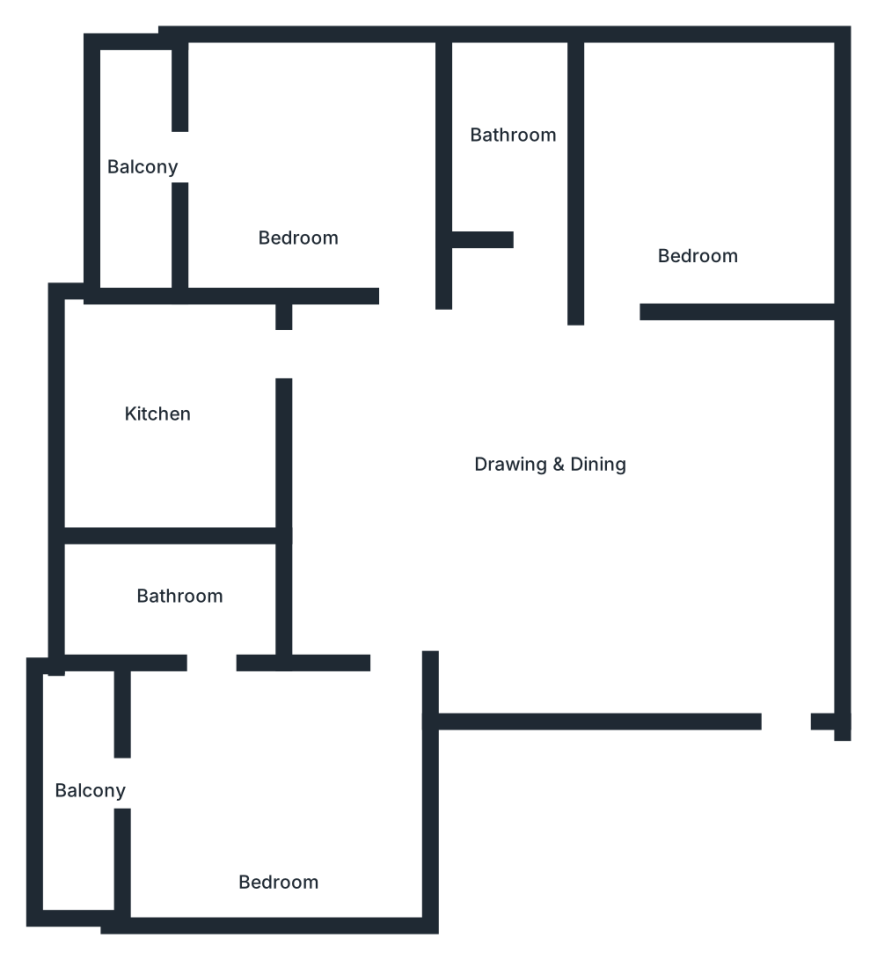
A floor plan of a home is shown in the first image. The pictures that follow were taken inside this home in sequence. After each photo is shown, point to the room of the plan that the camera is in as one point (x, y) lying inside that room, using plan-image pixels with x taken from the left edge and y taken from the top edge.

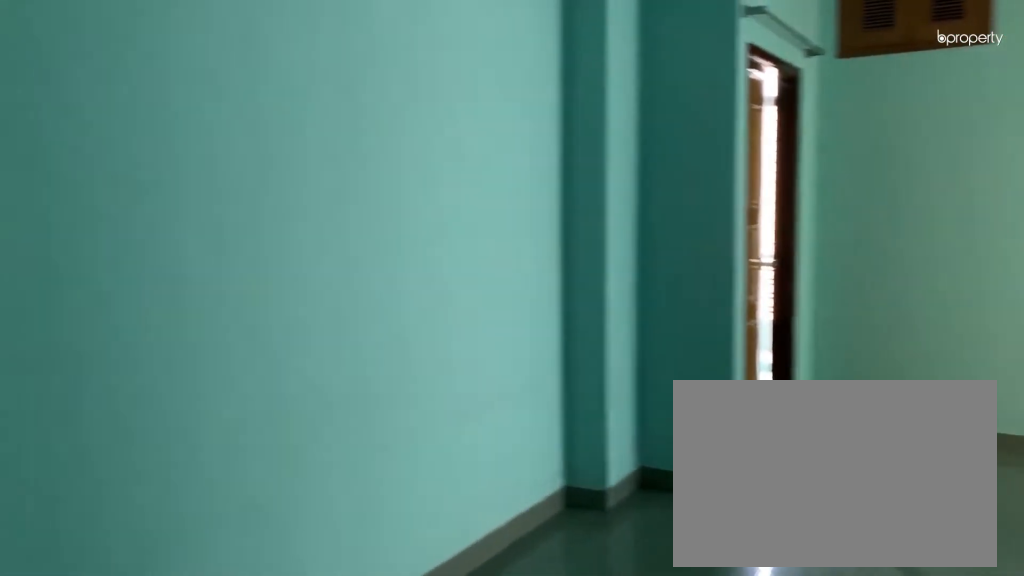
(545, 499)
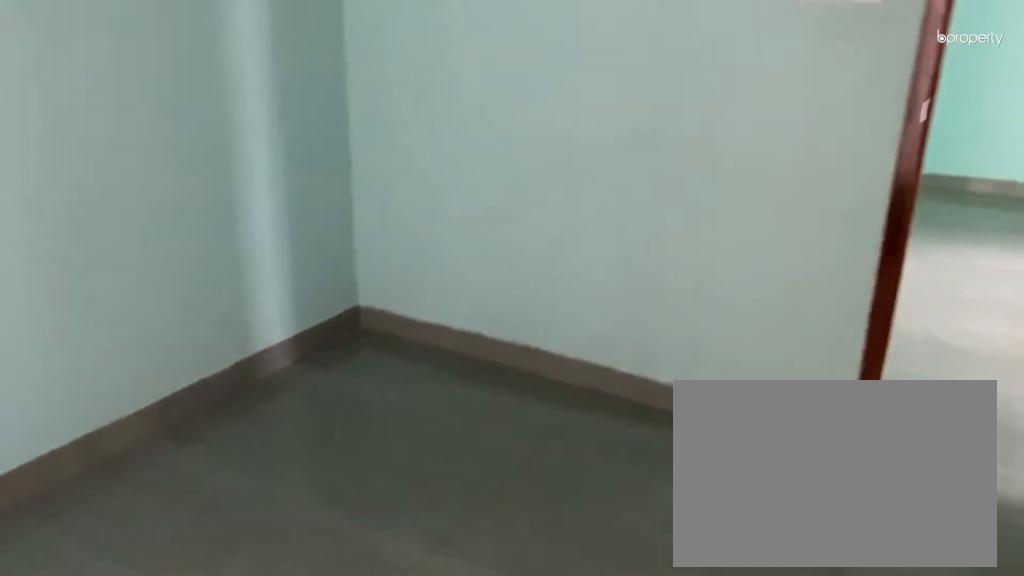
(698, 177)
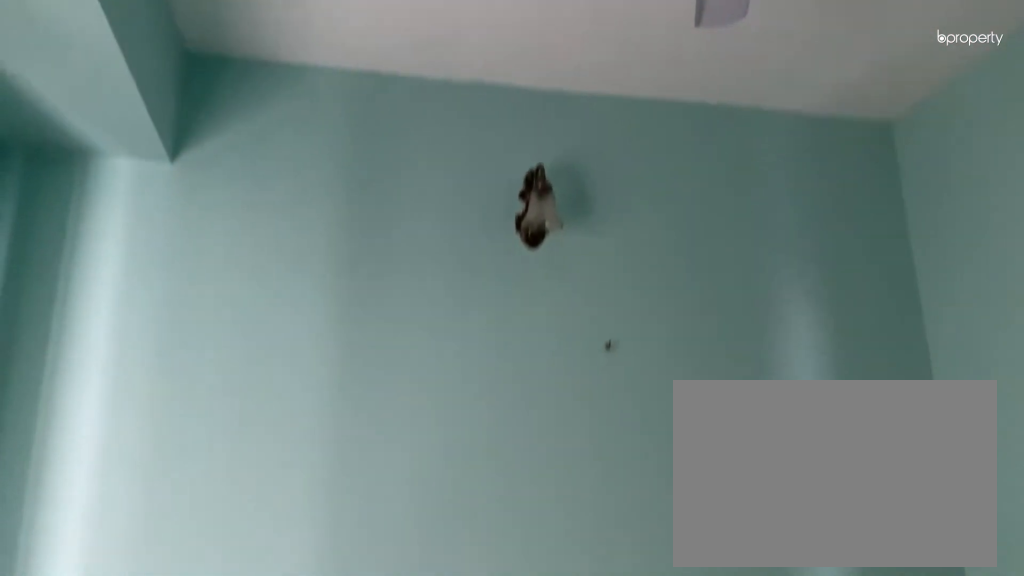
(698, 177)
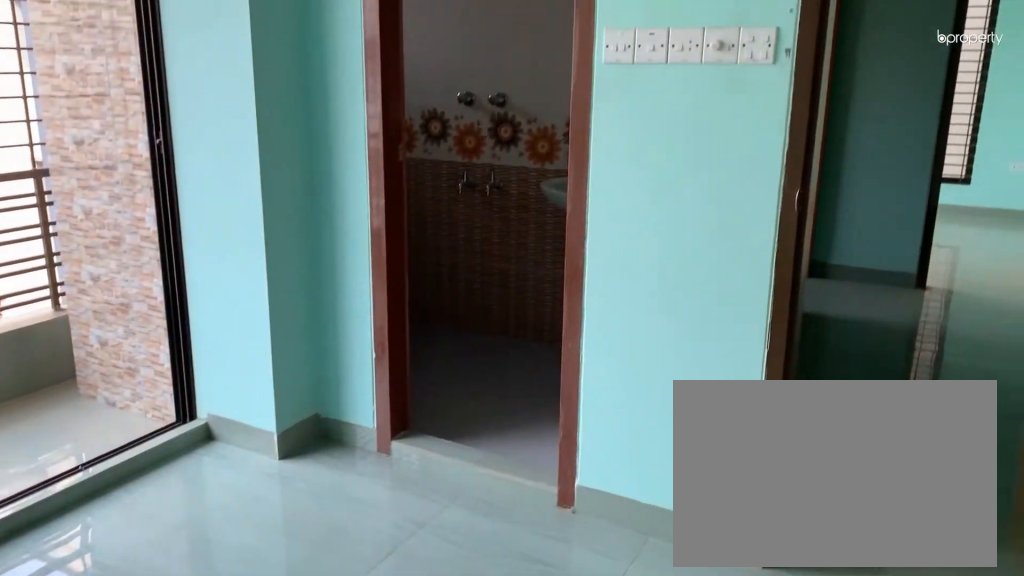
(263, 808)
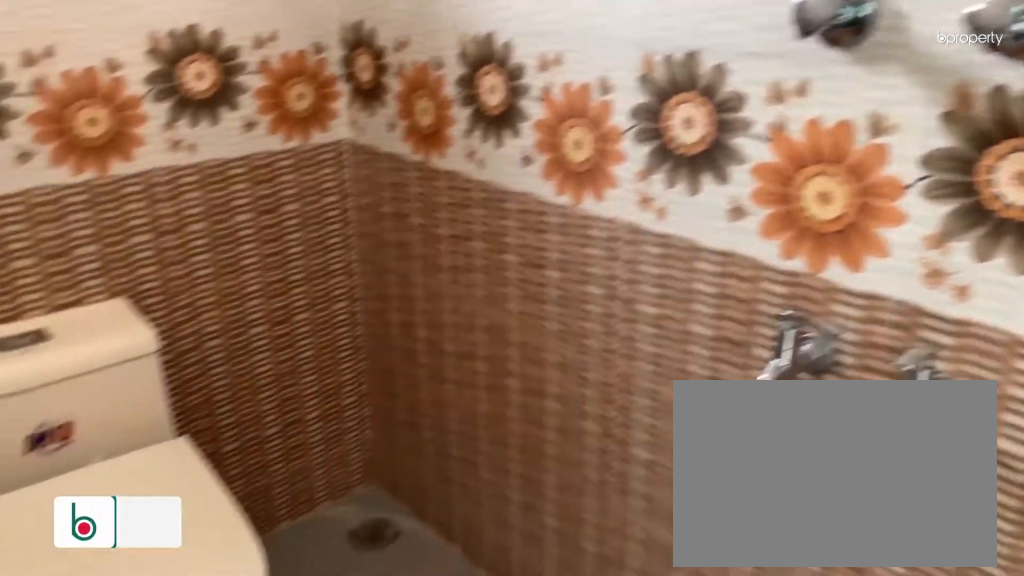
(188, 607)
